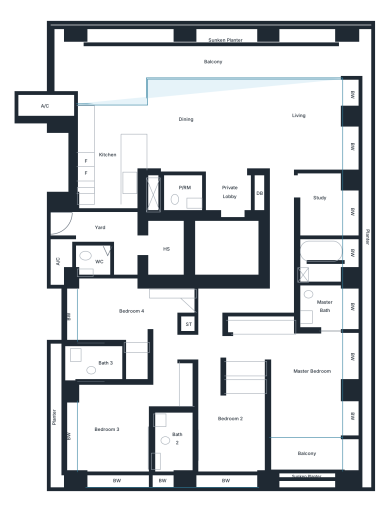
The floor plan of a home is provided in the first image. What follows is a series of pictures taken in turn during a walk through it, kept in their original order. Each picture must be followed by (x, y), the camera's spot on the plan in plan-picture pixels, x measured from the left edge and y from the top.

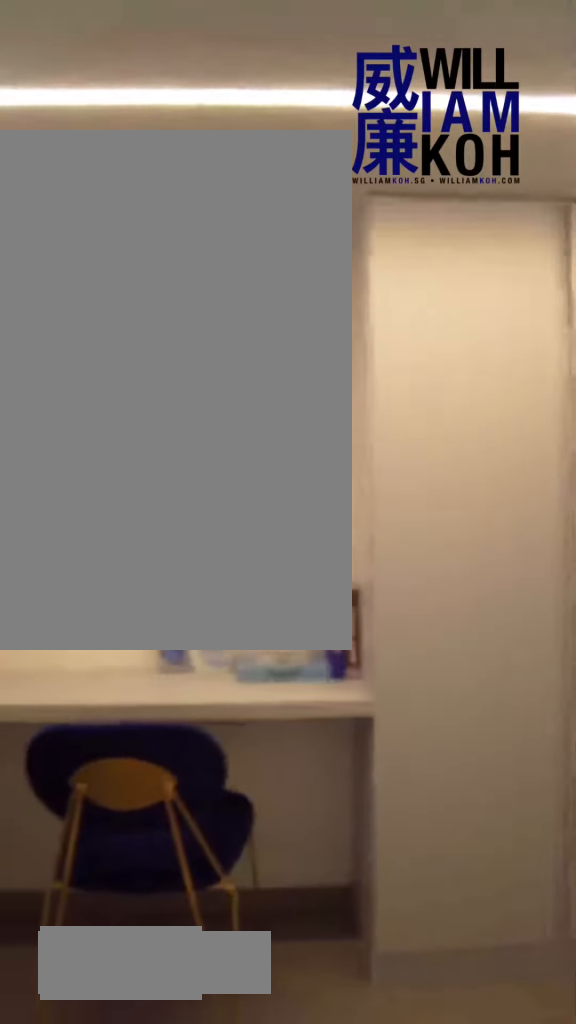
(164, 248)
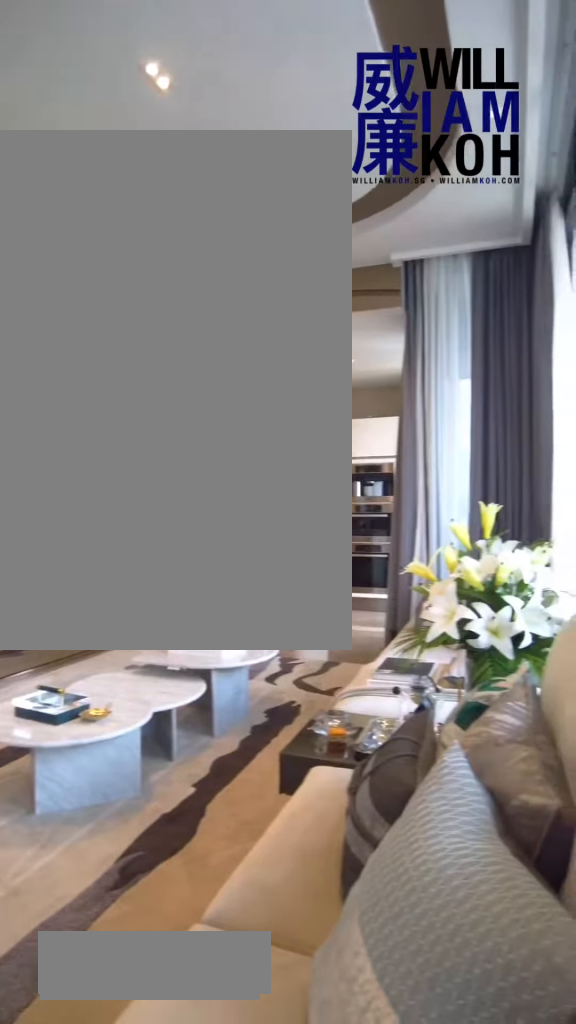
(301, 97)
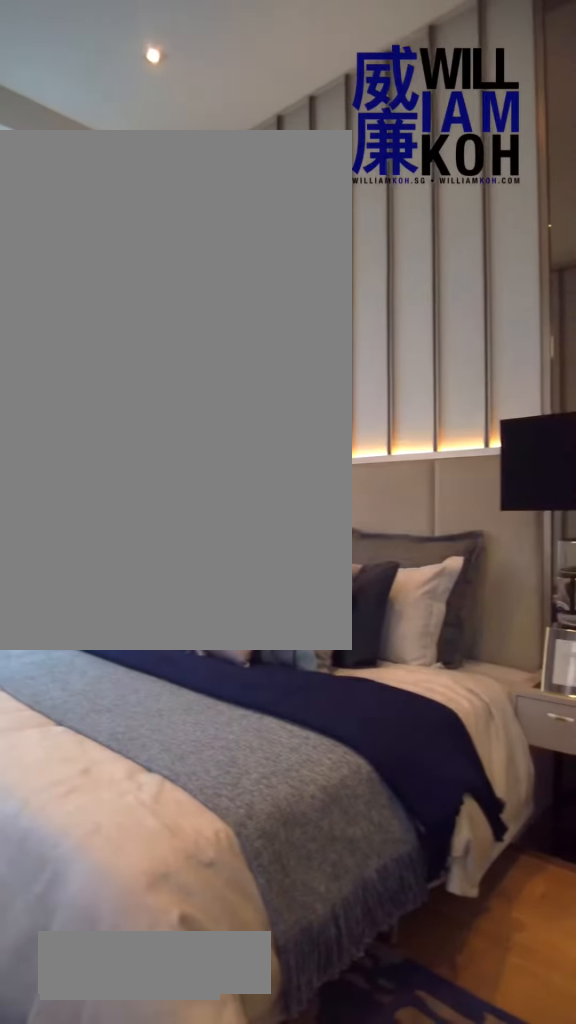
(334, 347)
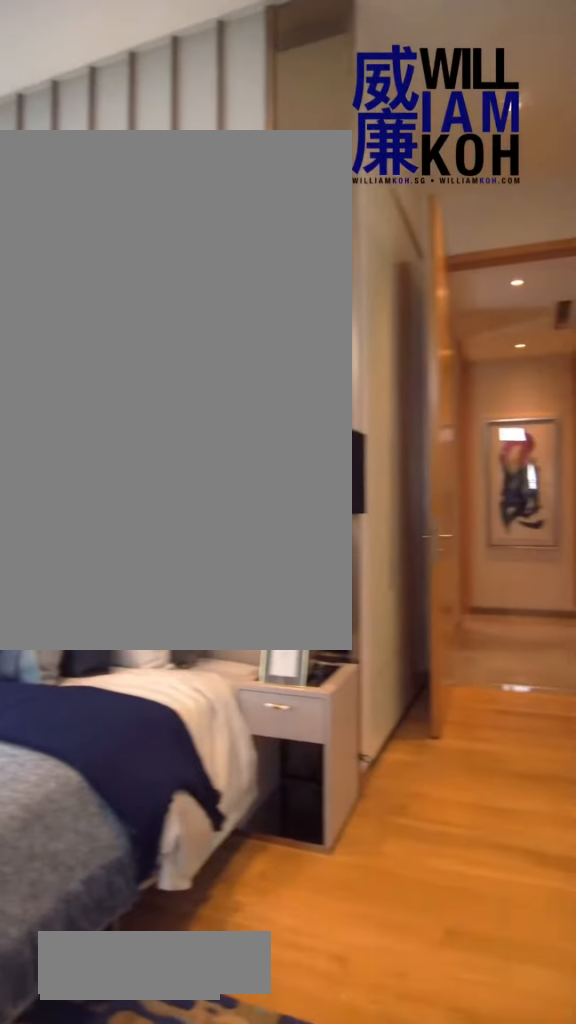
(334, 347)
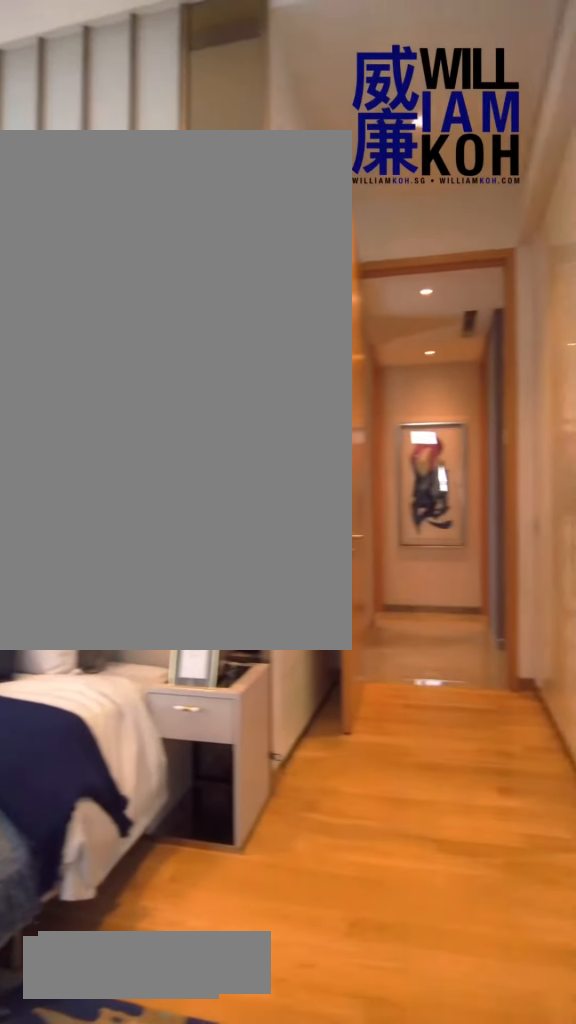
(334, 347)
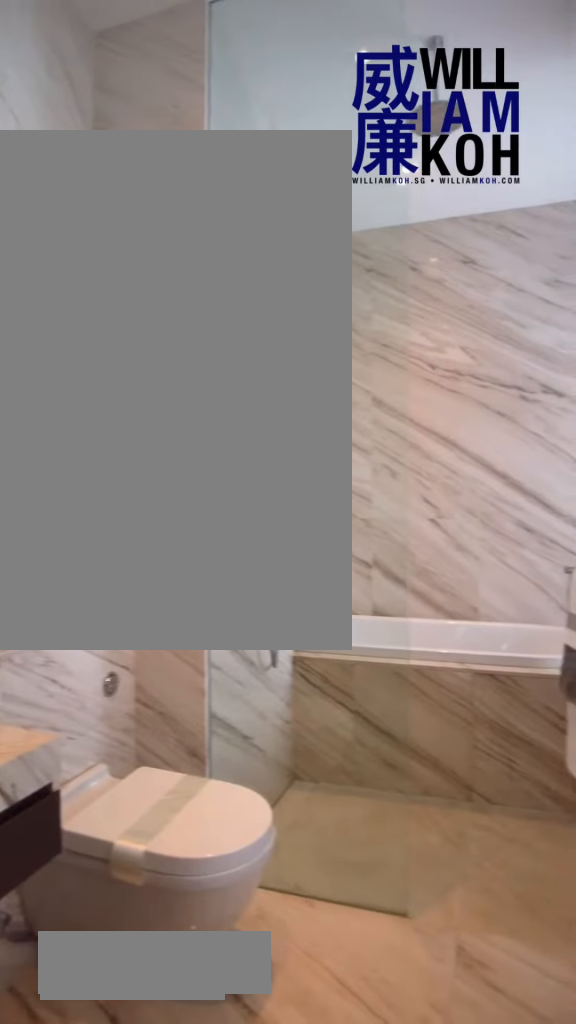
(327, 308)
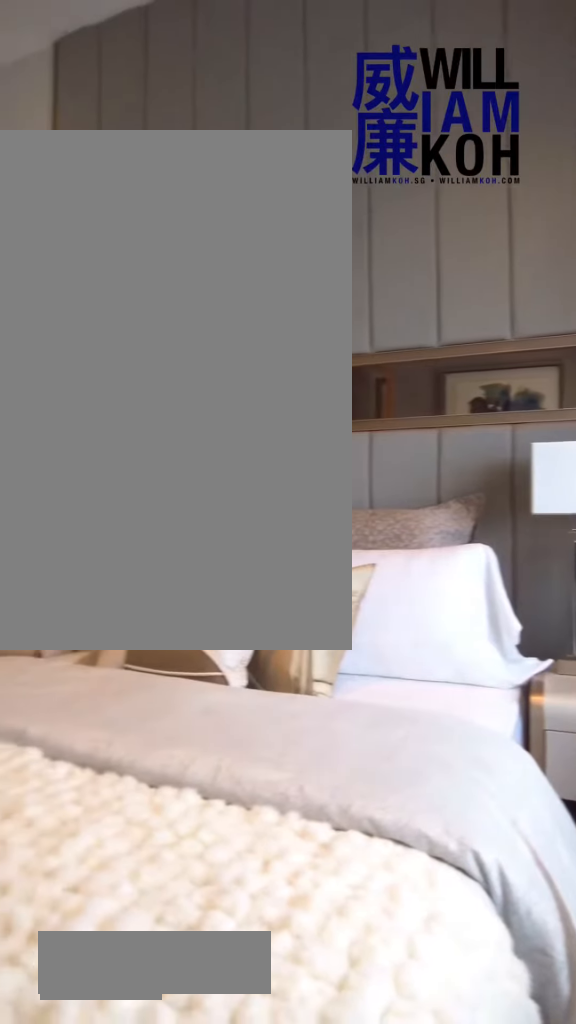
(206, 459)
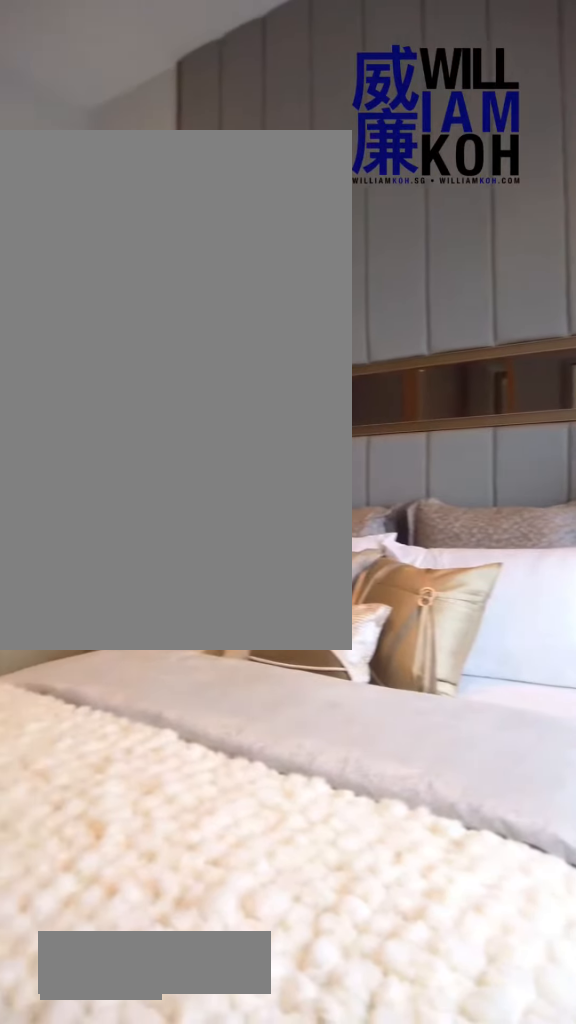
(207, 459)
